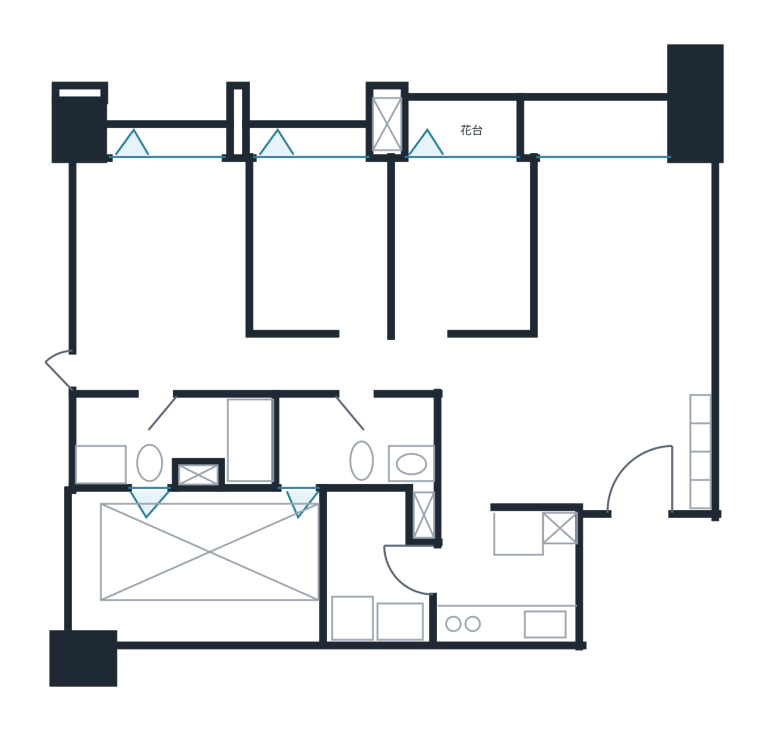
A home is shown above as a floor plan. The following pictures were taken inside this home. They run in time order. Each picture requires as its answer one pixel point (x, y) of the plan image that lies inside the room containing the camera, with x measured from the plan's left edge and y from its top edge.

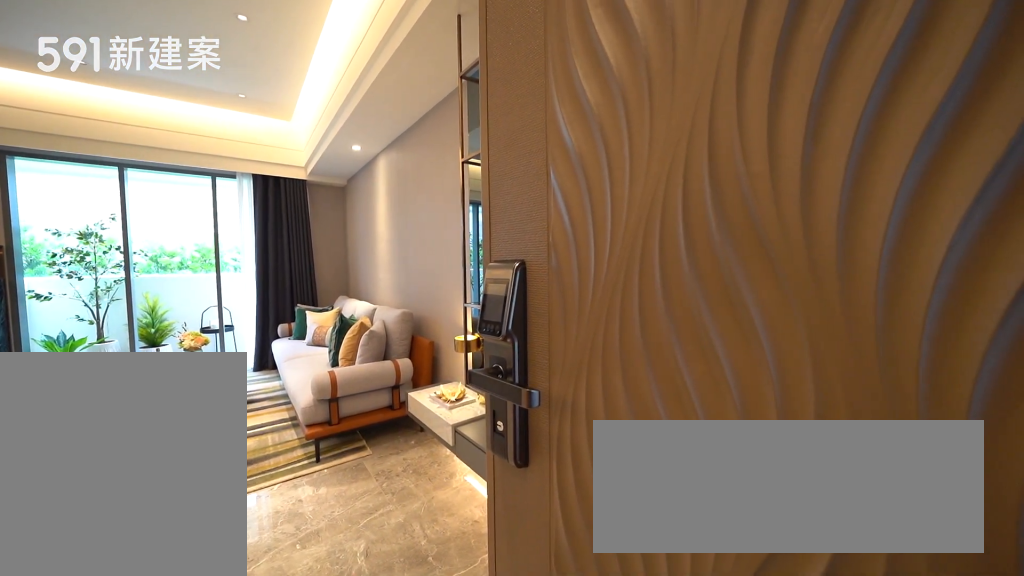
(647, 470)
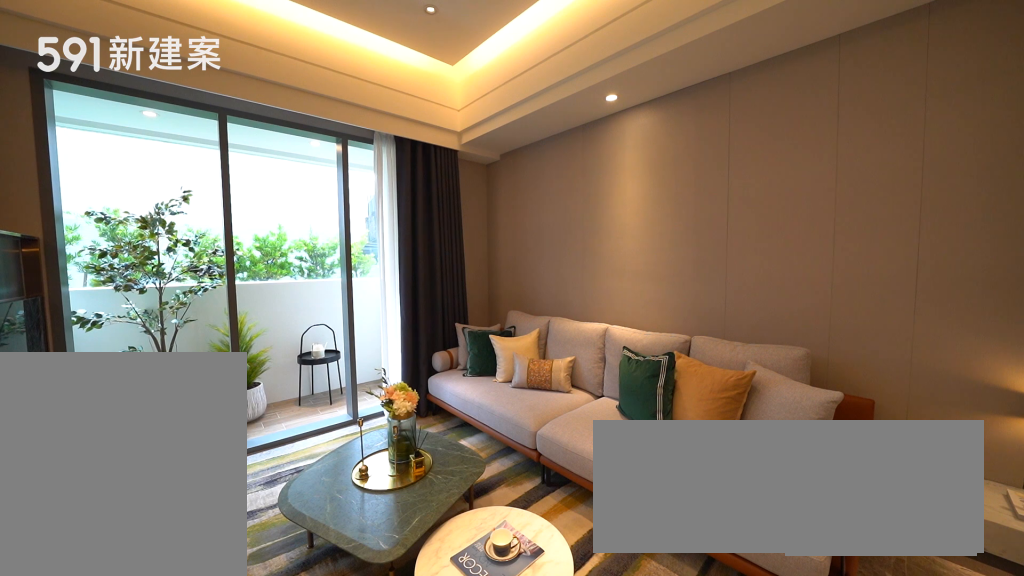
(623, 244)
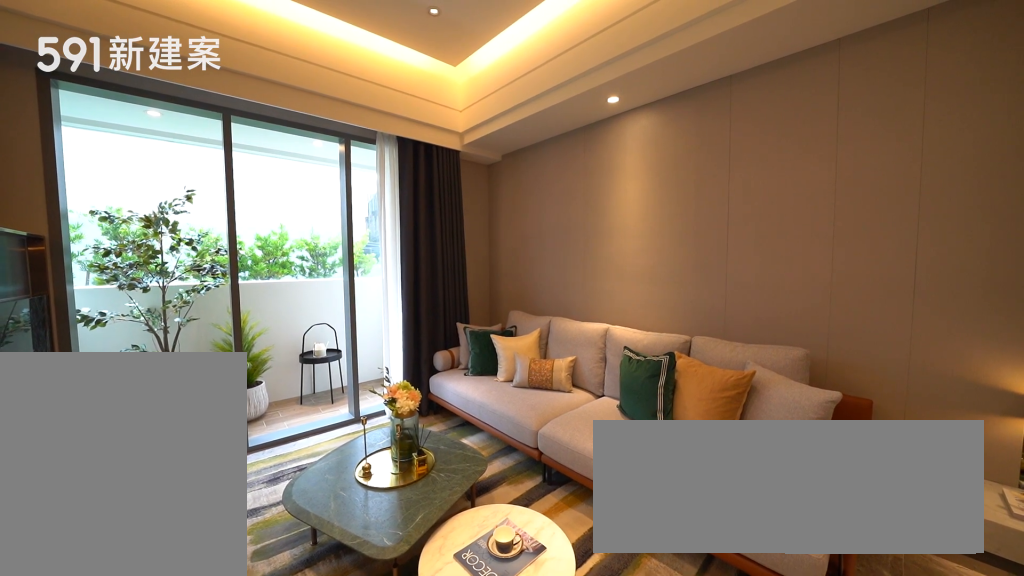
(623, 244)
